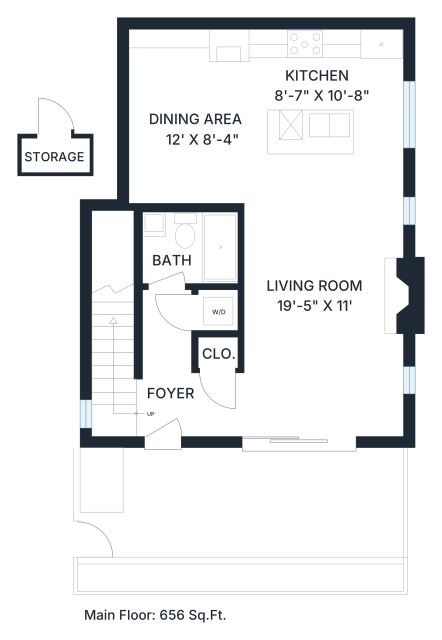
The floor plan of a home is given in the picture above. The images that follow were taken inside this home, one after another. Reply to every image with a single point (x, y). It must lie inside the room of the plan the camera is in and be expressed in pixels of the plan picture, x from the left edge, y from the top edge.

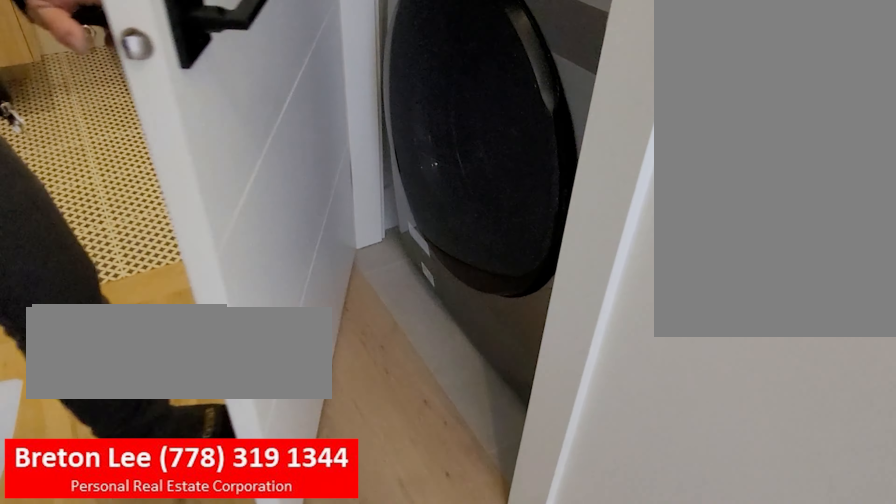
(220, 310)
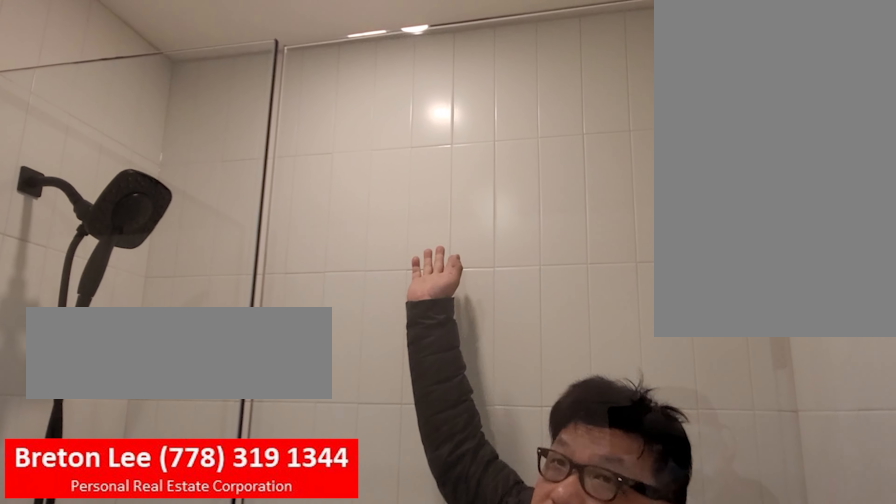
(173, 263)
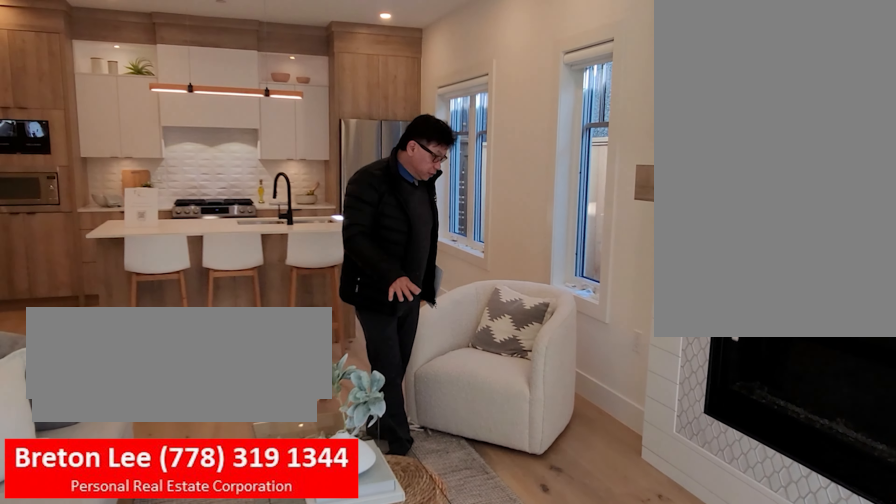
(311, 345)
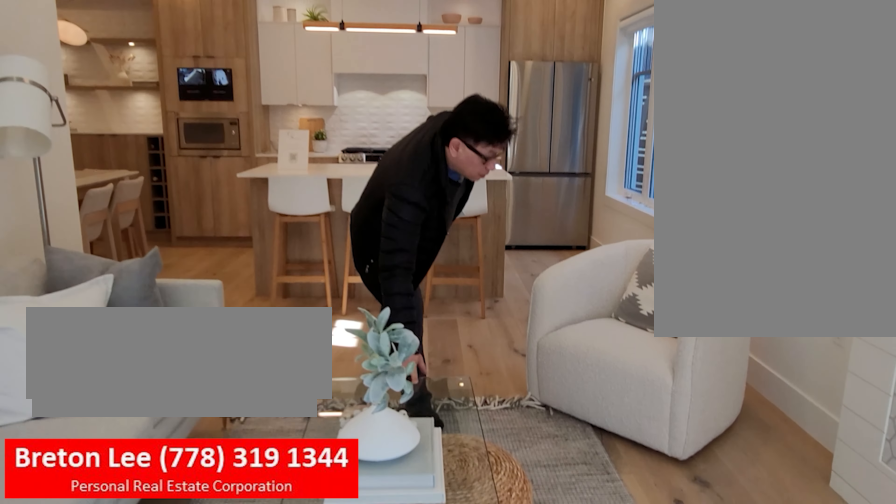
(311, 345)
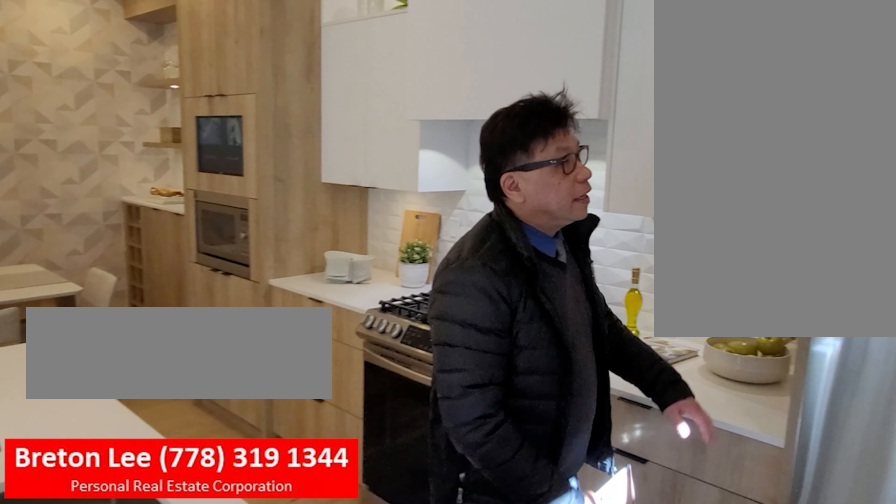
(377, 123)
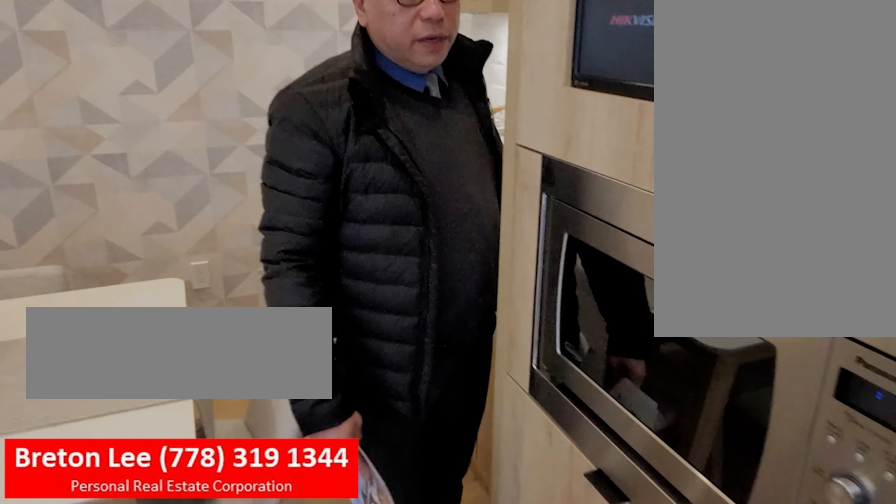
(378, 123)
